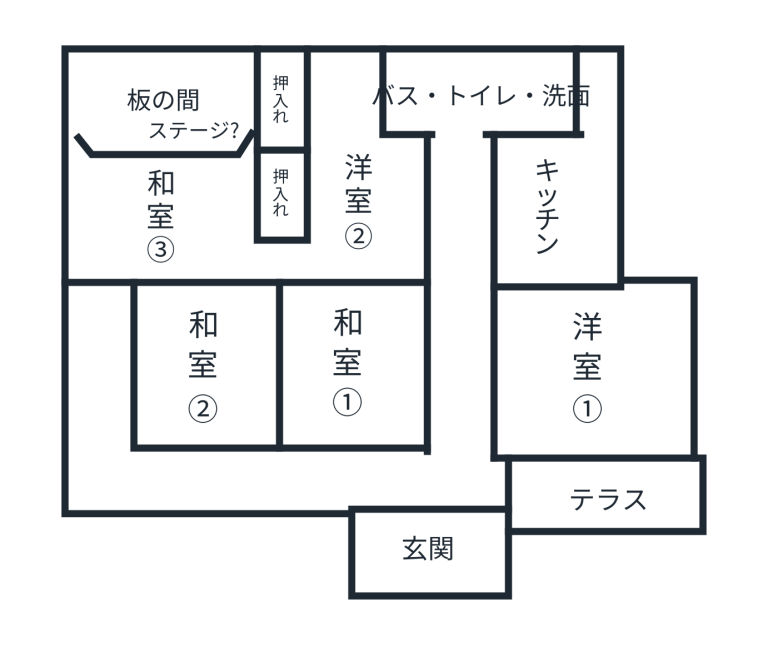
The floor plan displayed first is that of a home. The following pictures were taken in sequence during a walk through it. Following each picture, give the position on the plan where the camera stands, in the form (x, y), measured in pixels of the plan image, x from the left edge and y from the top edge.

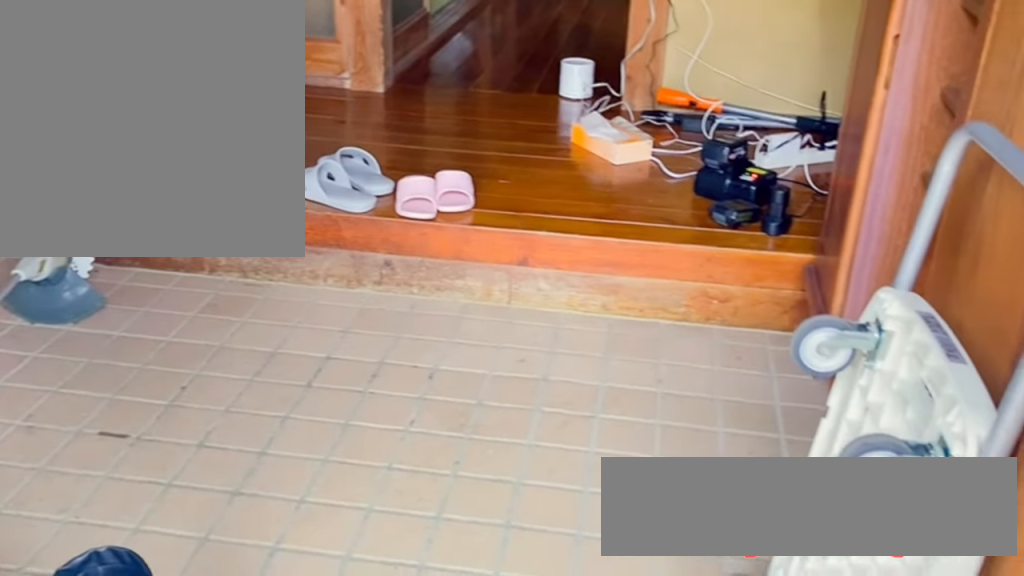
(432, 533)
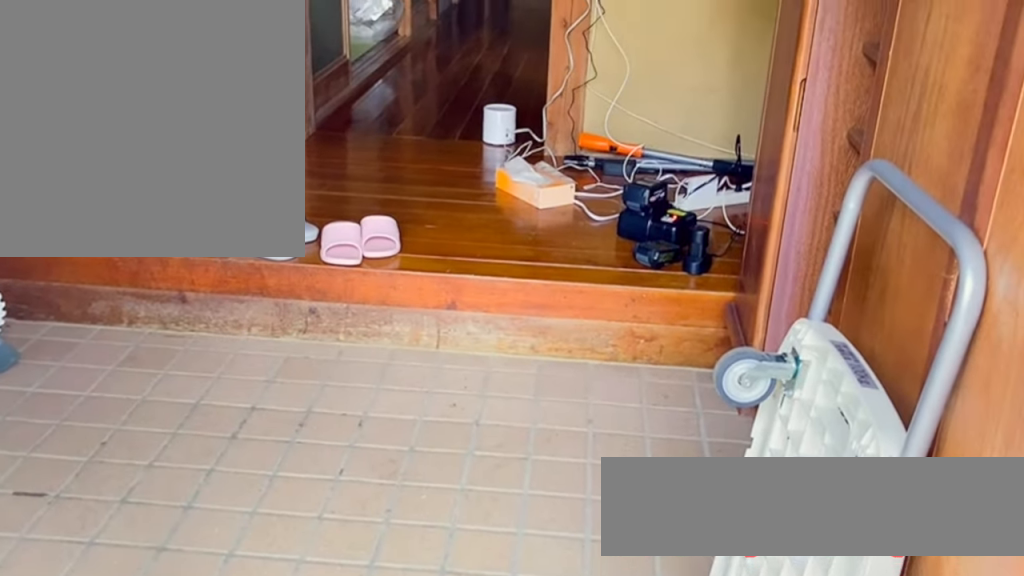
(434, 527)
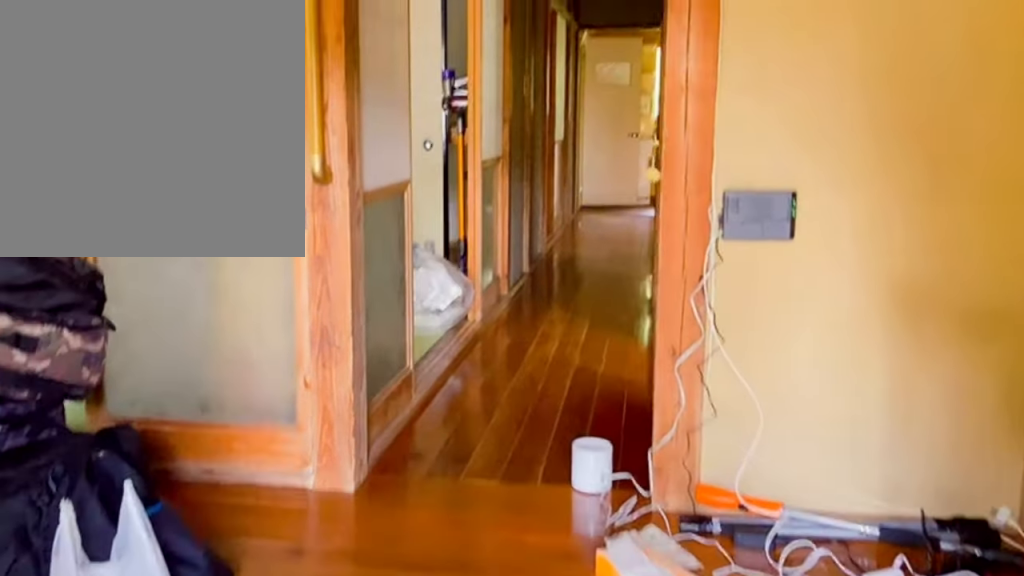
(437, 516)
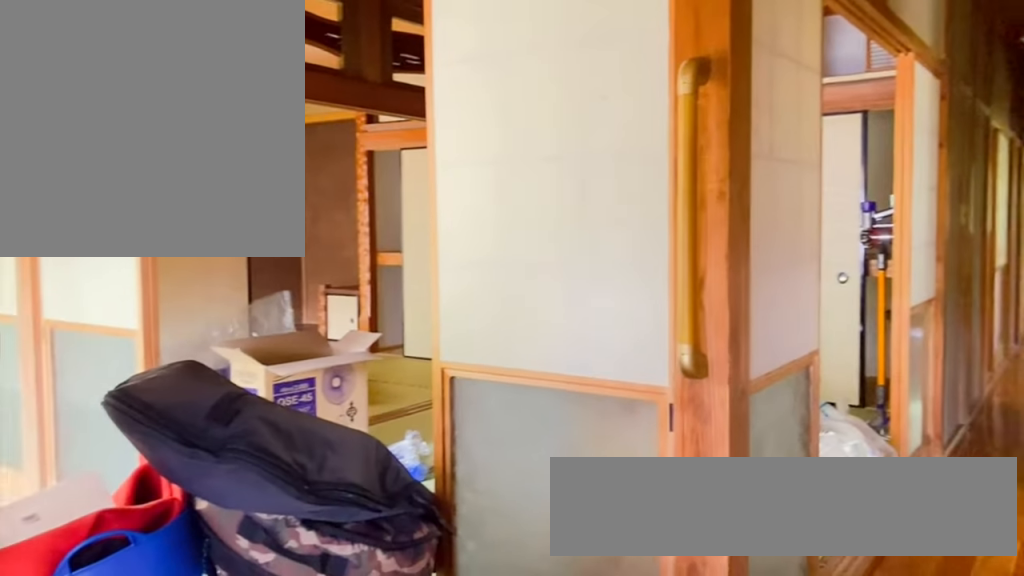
(437, 467)
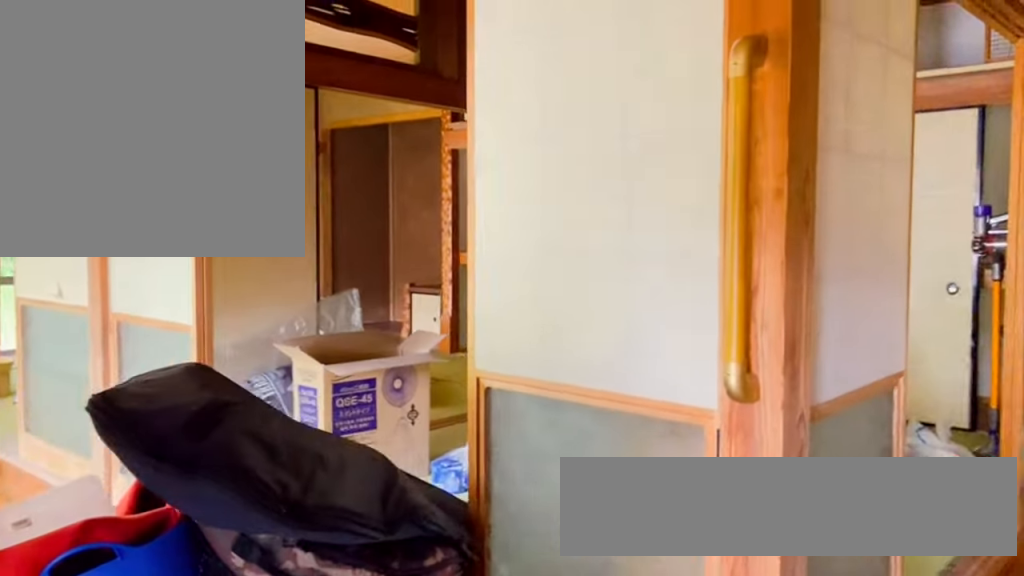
(436, 461)
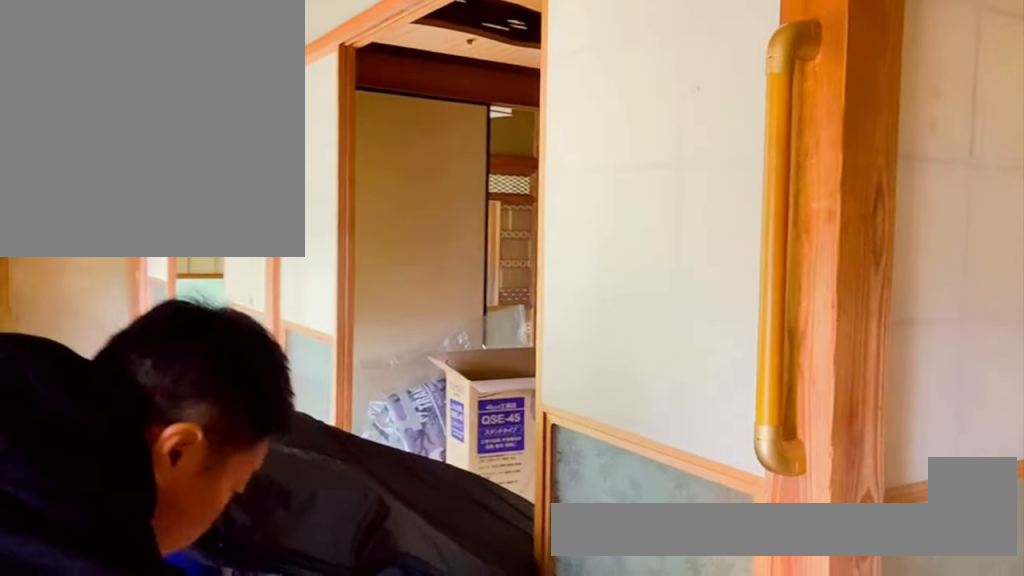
(435, 452)
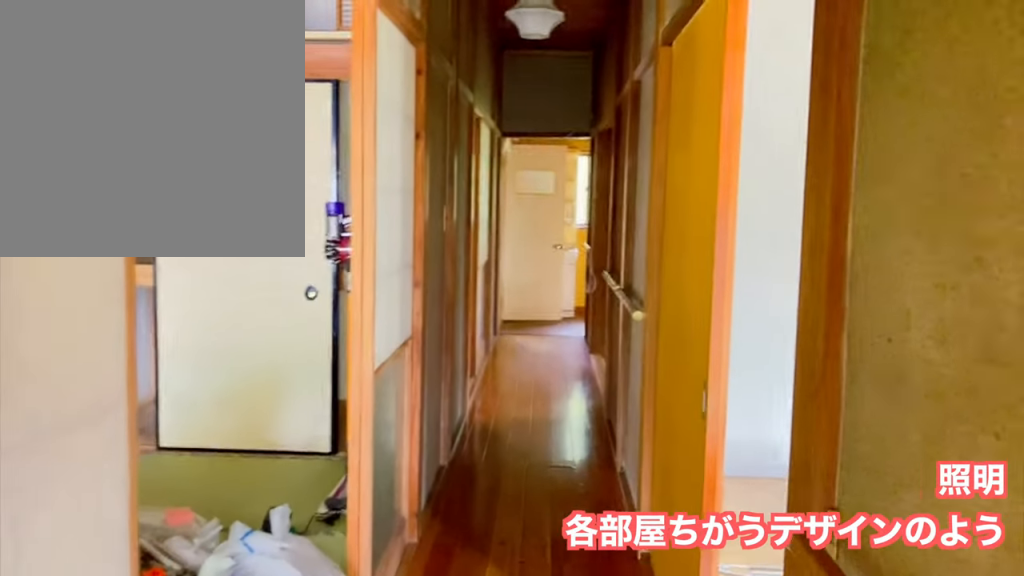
(449, 382)
